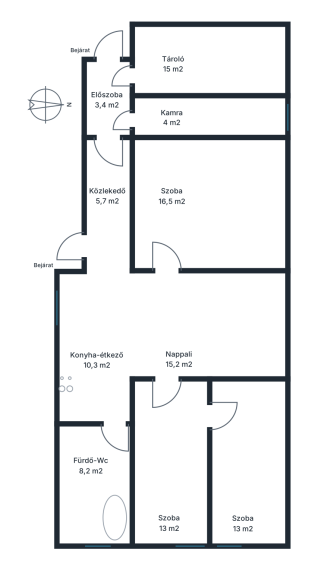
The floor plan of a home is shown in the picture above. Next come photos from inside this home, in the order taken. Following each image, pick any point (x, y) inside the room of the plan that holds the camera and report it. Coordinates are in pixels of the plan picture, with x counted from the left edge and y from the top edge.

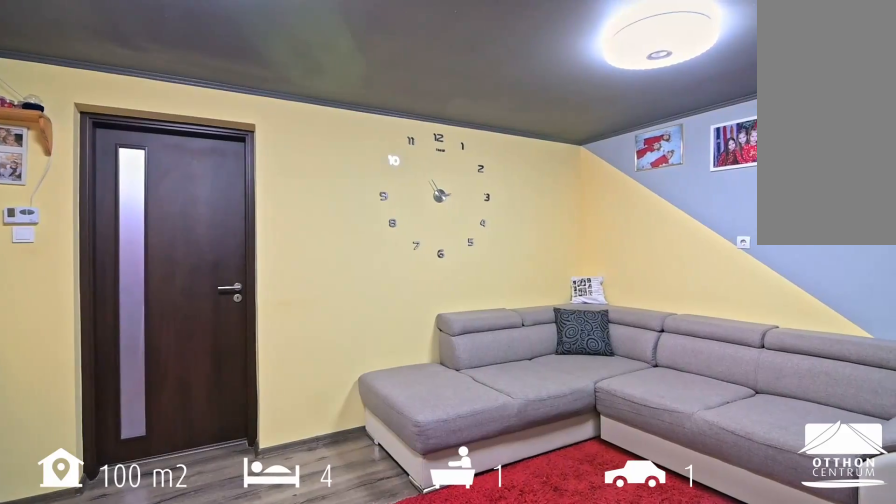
(220, 331)
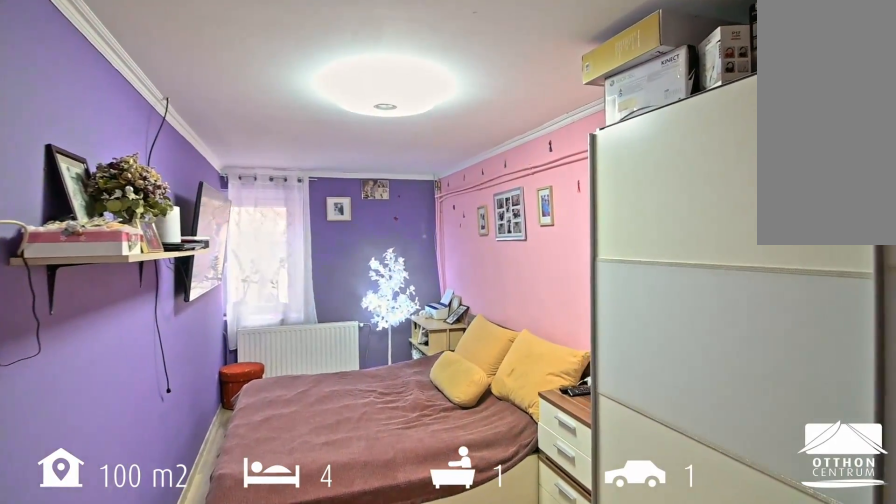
(172, 470)
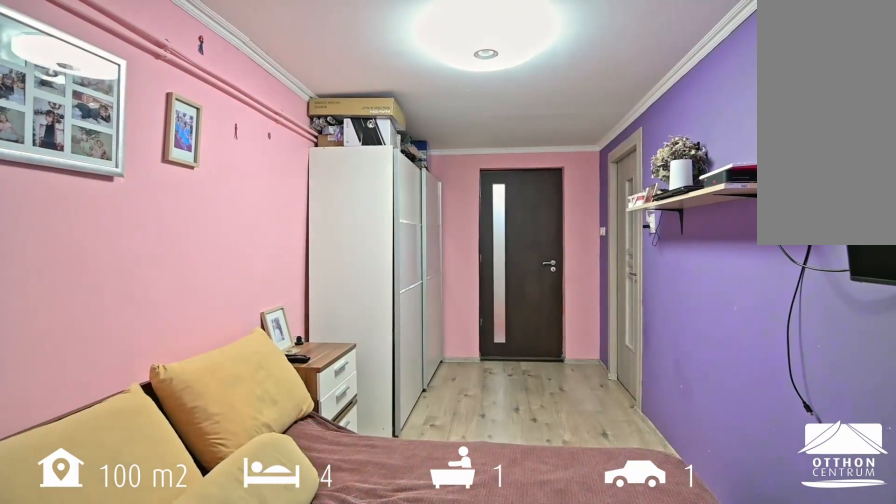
(172, 470)
